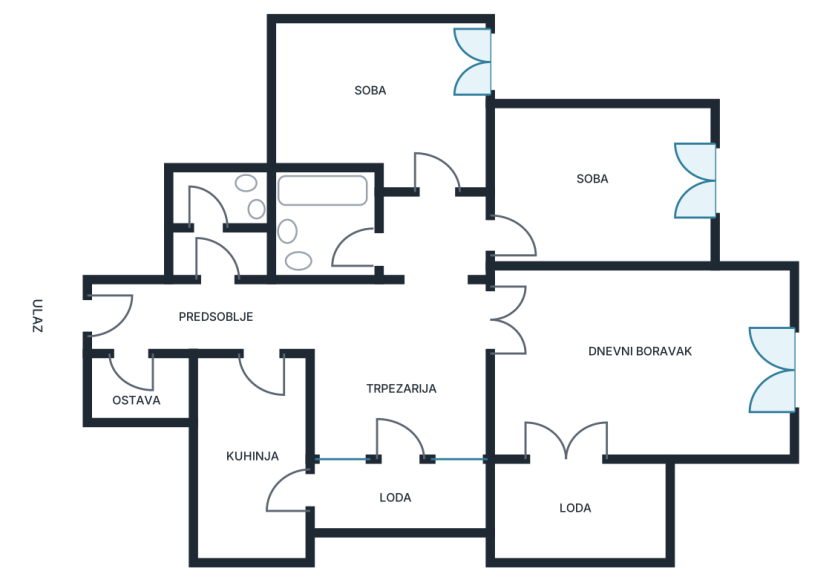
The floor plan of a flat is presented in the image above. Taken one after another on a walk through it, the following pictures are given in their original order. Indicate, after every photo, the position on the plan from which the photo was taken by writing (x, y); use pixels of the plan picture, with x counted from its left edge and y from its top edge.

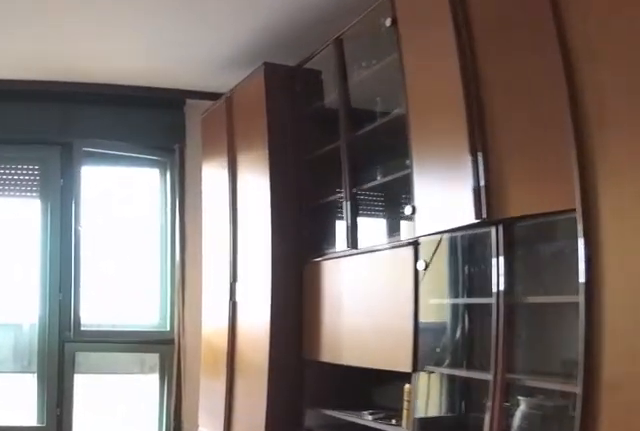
(550, 335)
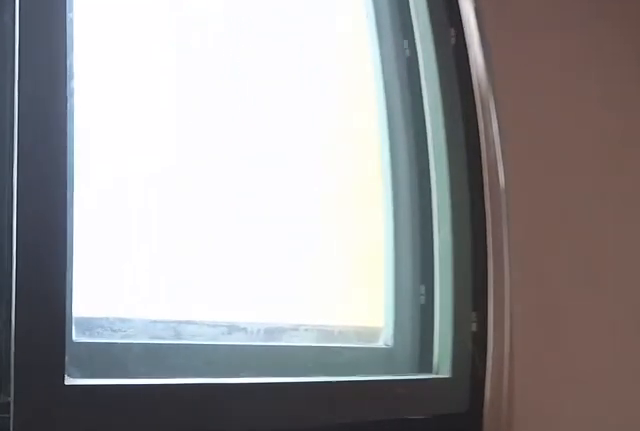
(701, 366)
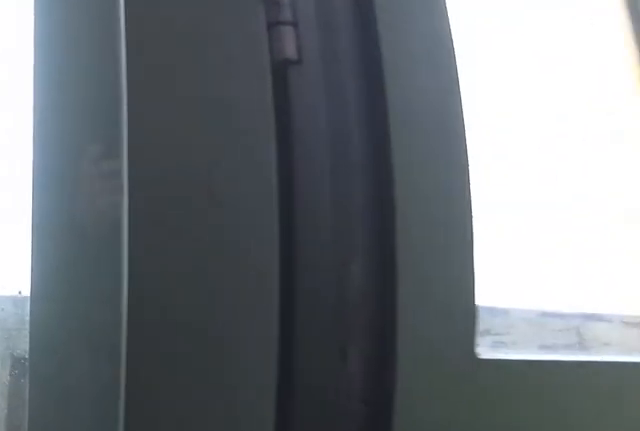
(721, 377)
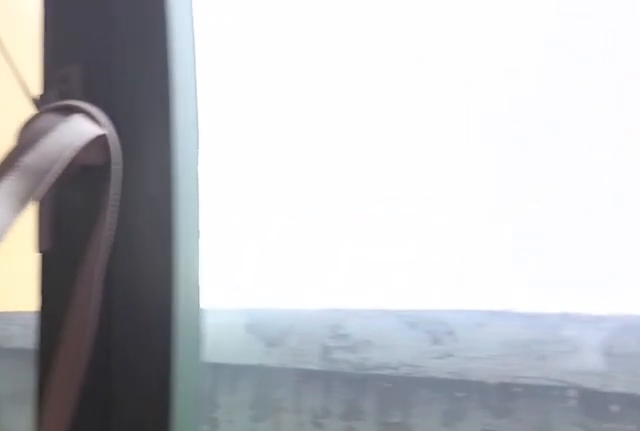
(731, 389)
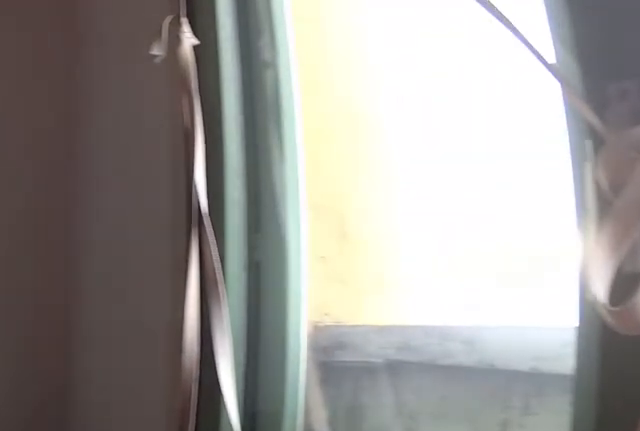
(740, 392)
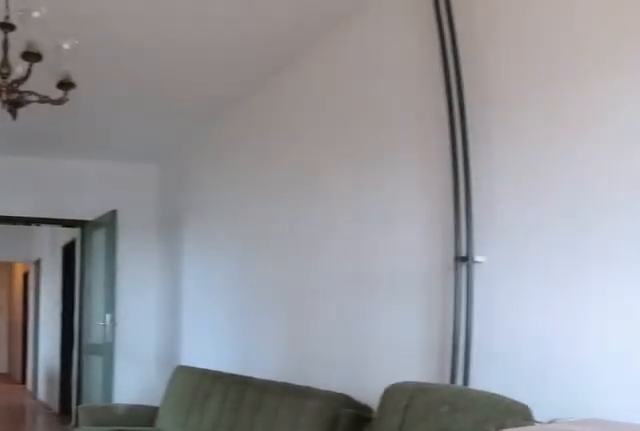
(760, 378)
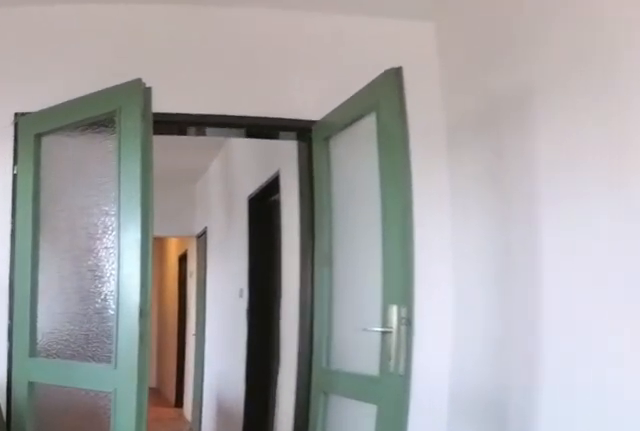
(624, 371)
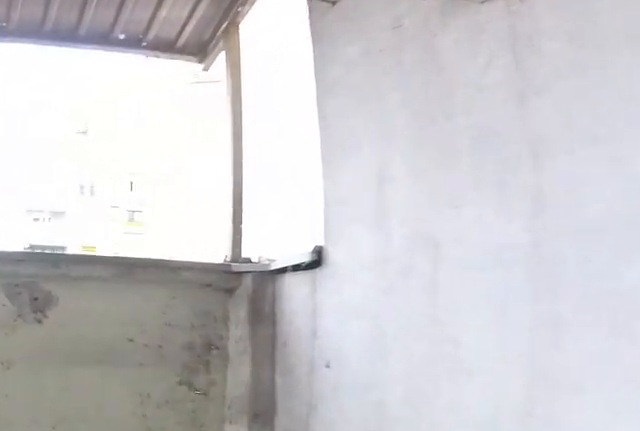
(578, 440)
